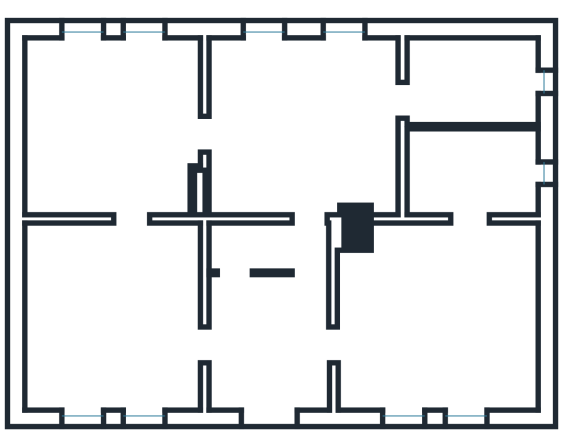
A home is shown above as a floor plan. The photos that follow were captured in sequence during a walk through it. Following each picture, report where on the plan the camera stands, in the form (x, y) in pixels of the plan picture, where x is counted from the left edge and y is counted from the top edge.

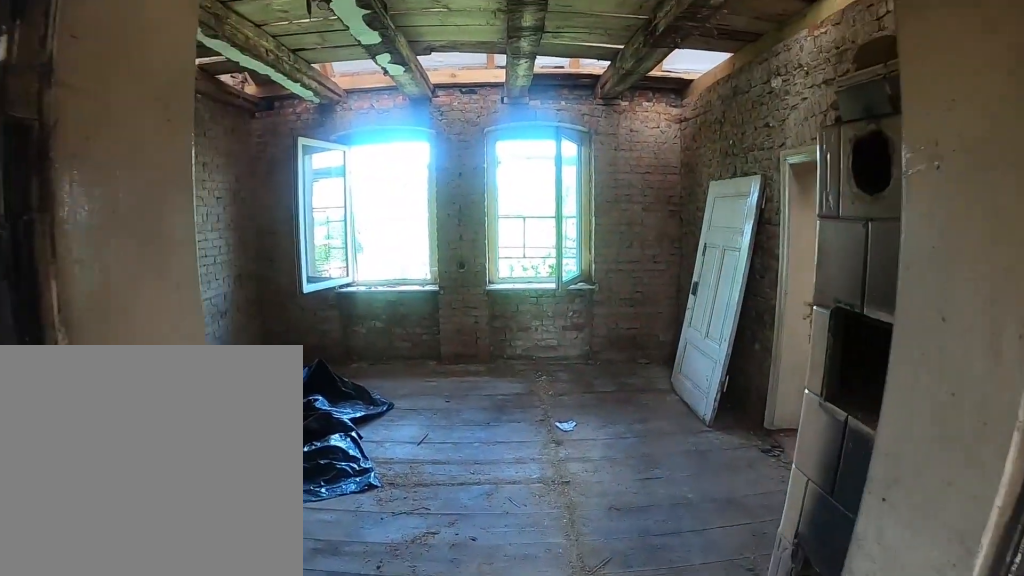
(102, 264)
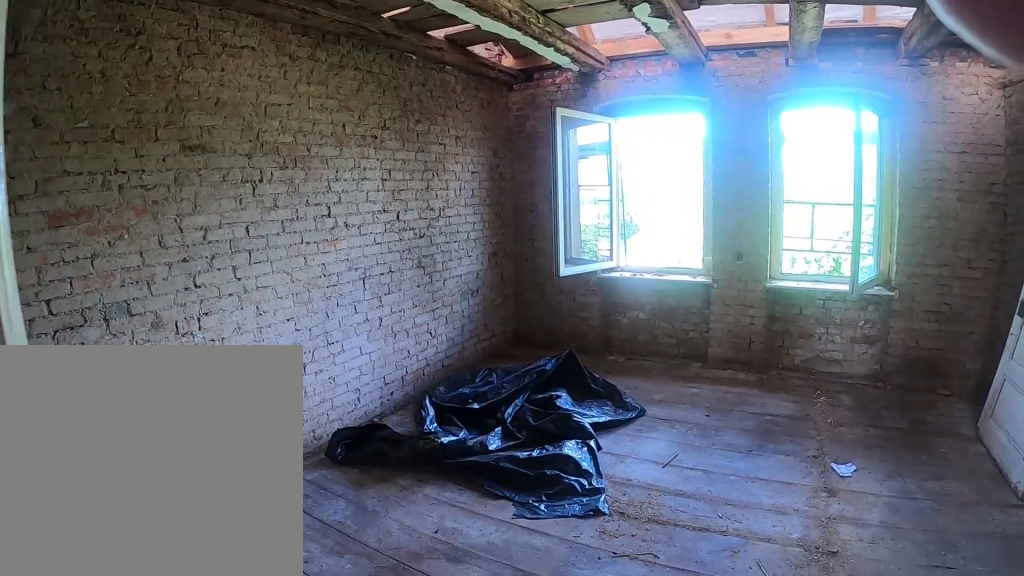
(92, 212)
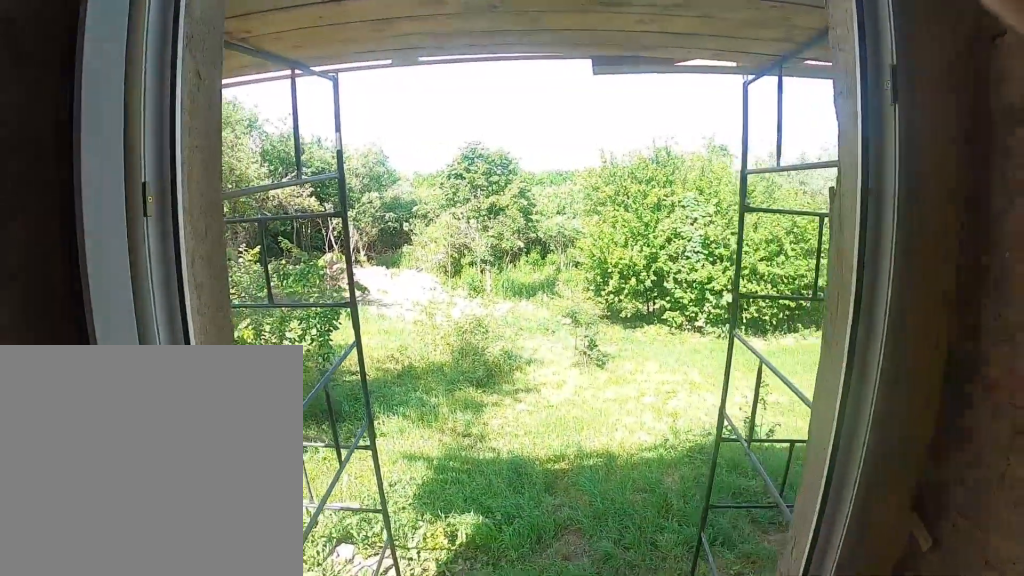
(81, 81)
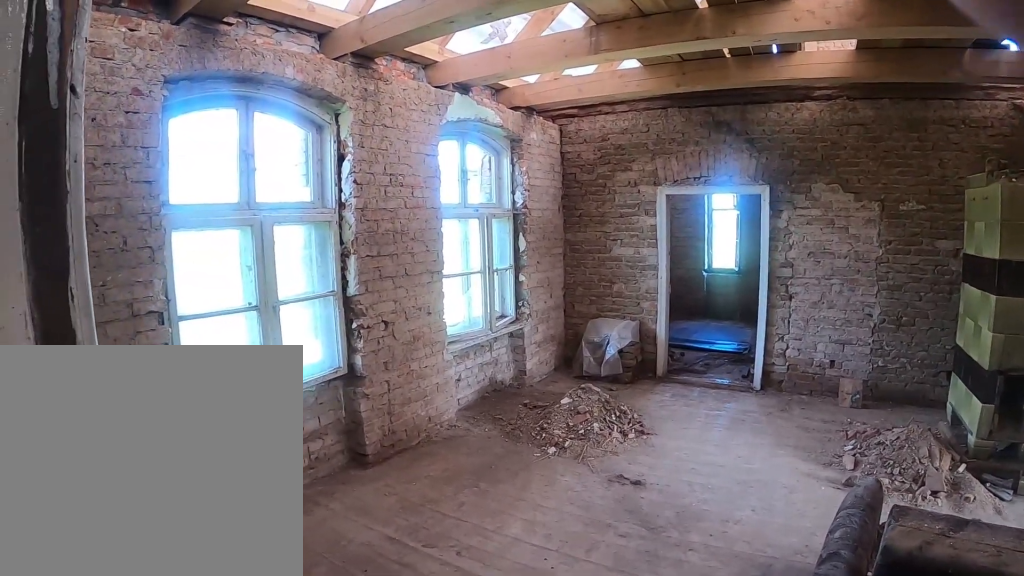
(218, 132)
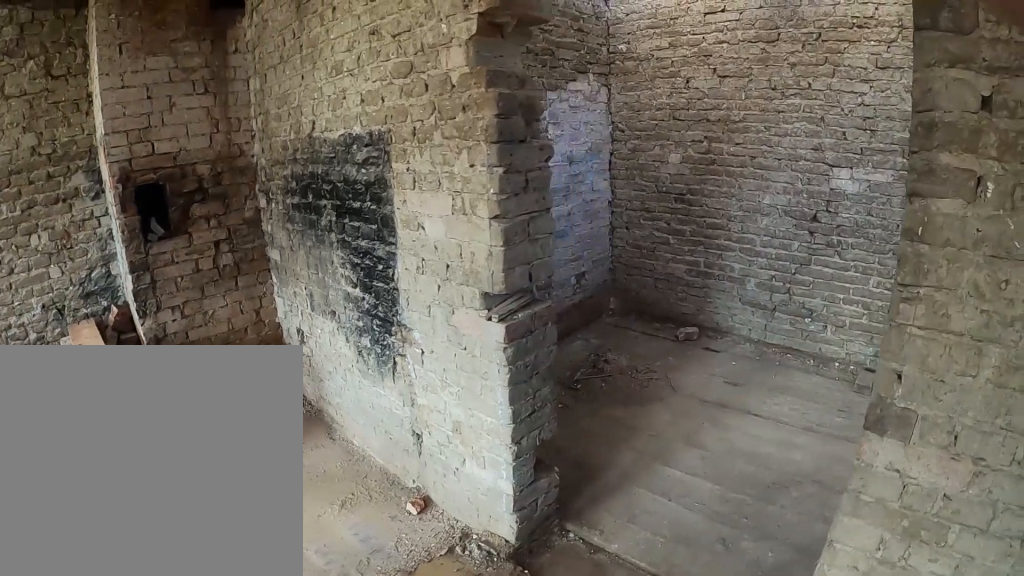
(441, 272)
